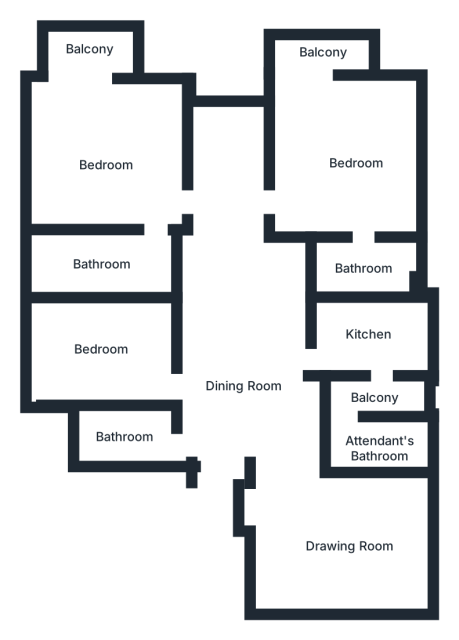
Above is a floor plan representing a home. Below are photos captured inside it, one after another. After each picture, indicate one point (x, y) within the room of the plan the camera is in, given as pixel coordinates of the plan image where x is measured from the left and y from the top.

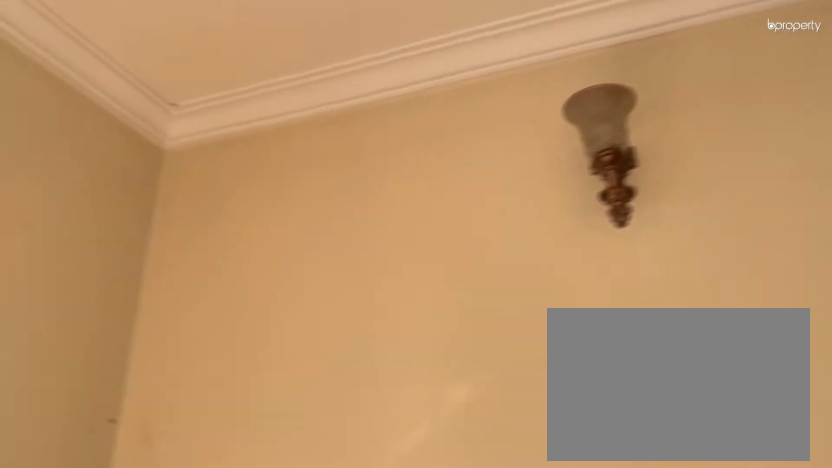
(338, 543)
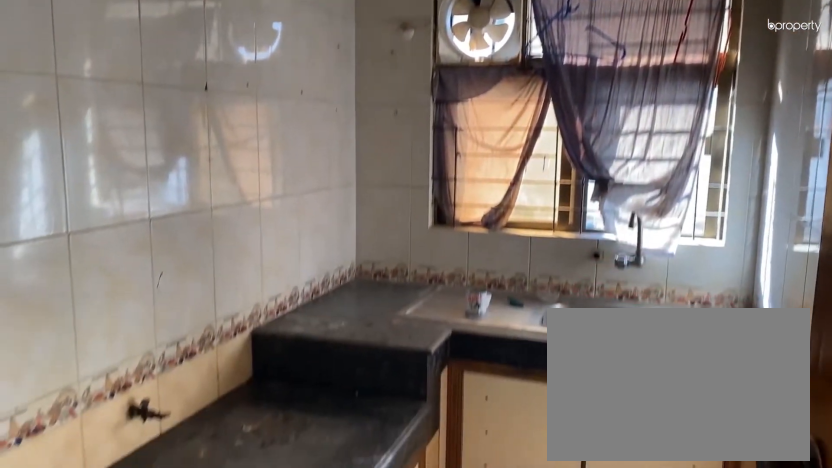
(366, 335)
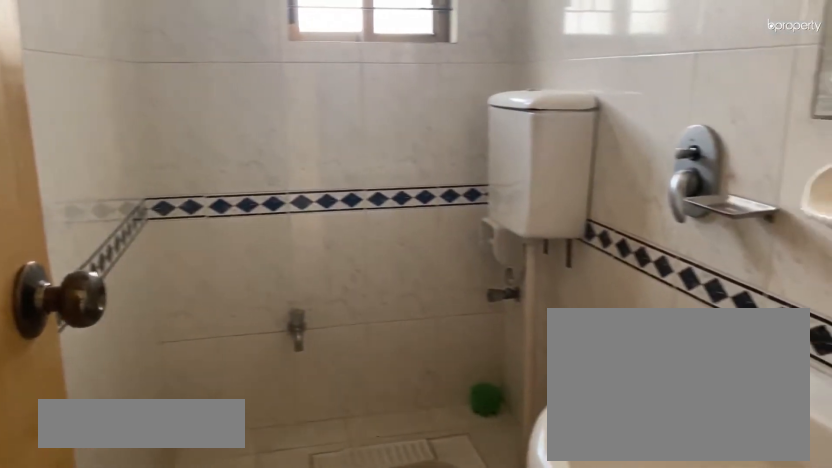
(123, 433)
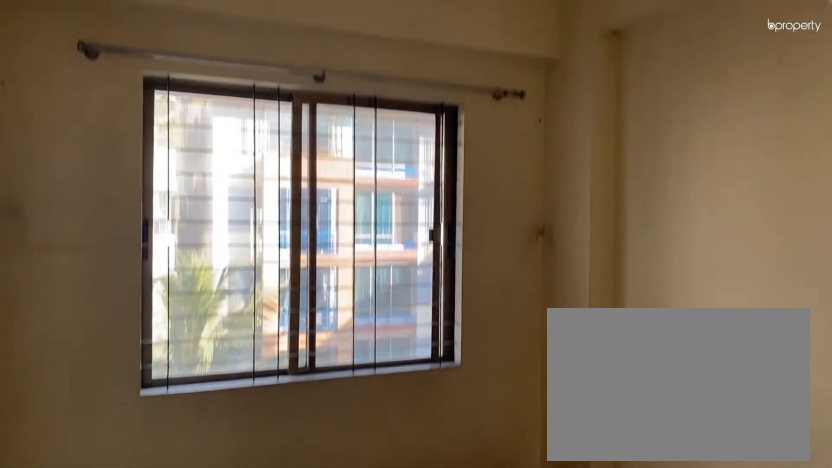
(100, 342)
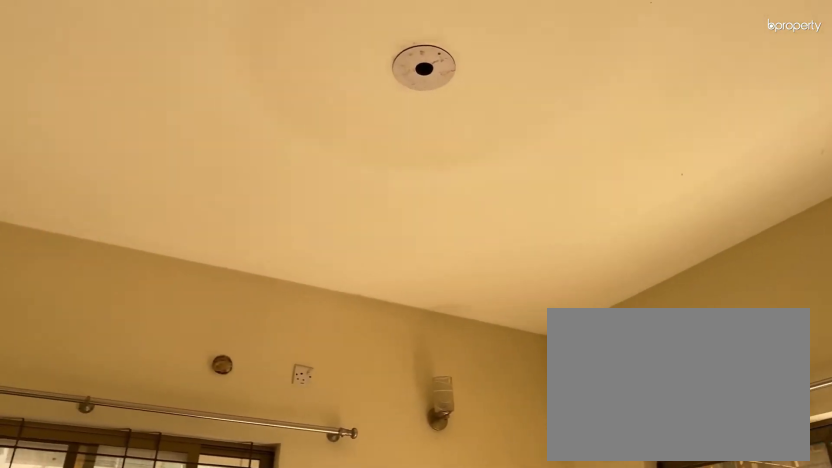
(109, 165)
